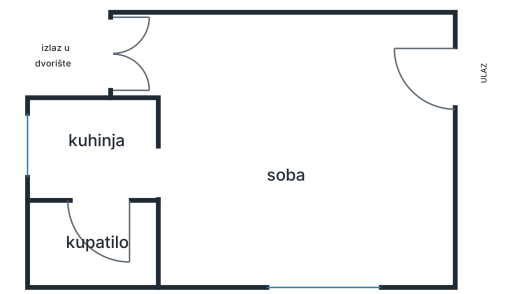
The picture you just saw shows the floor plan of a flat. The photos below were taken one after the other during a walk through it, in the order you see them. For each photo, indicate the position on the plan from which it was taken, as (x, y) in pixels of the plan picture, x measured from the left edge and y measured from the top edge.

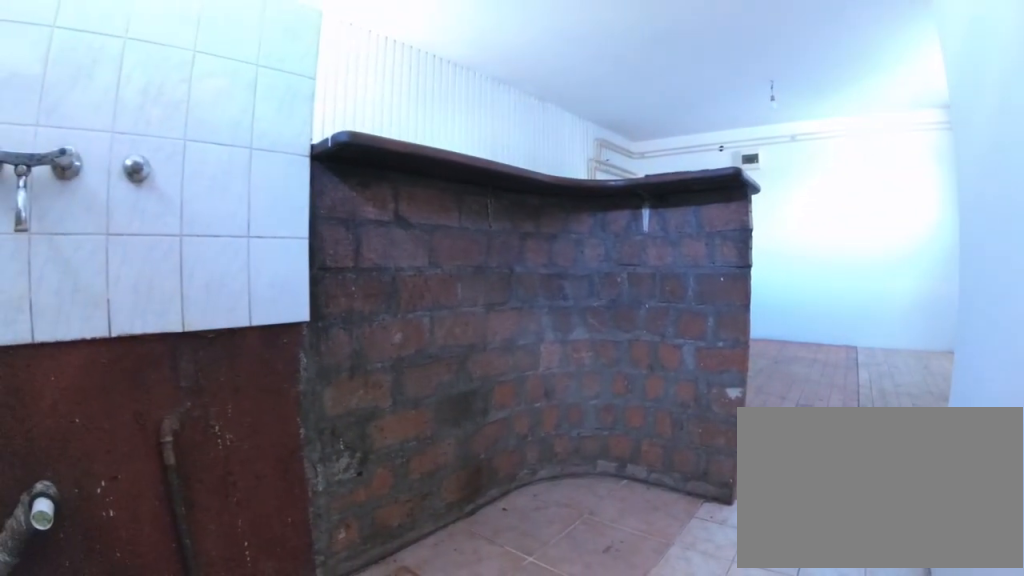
(81, 170)
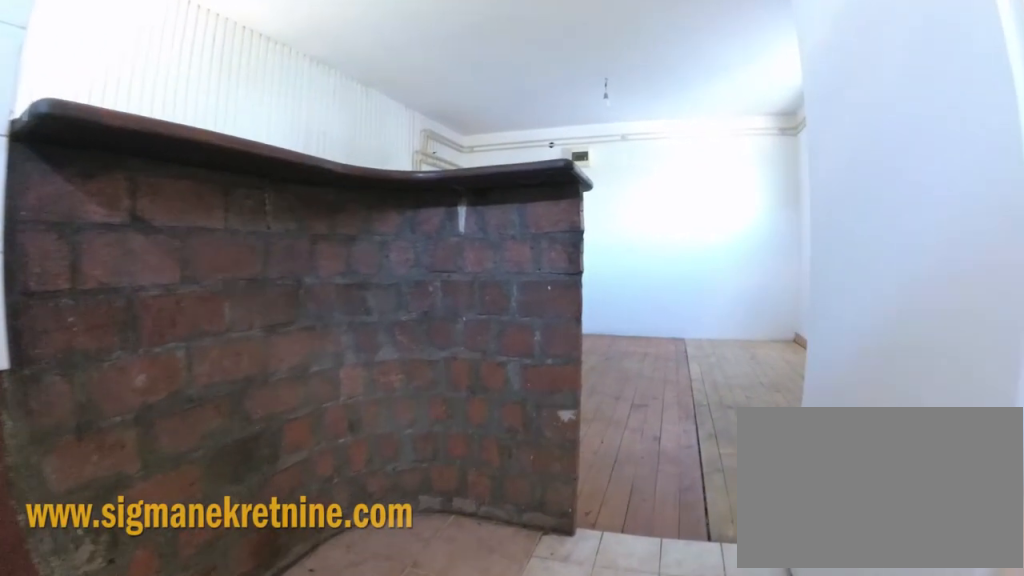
(94, 164)
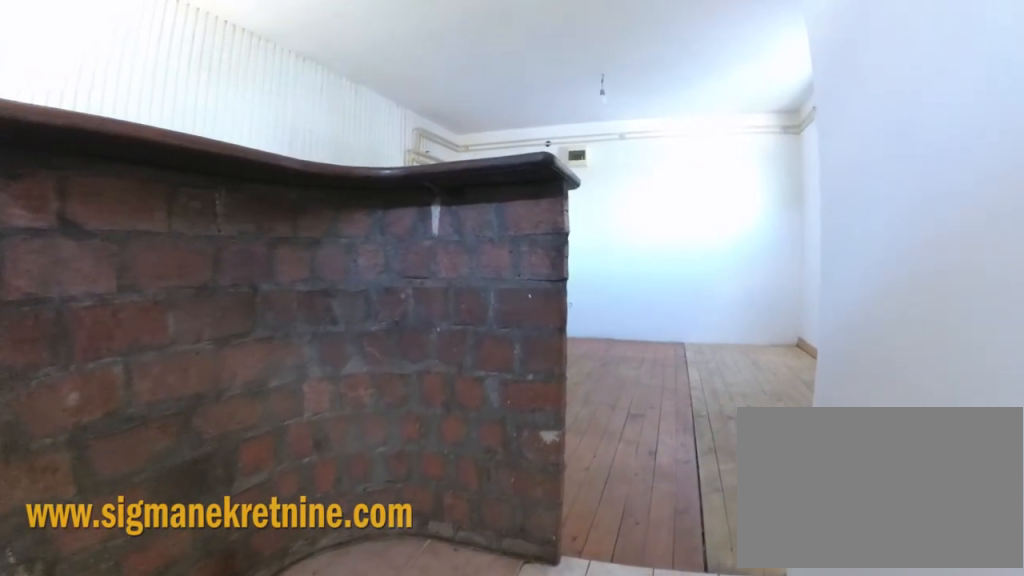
(102, 163)
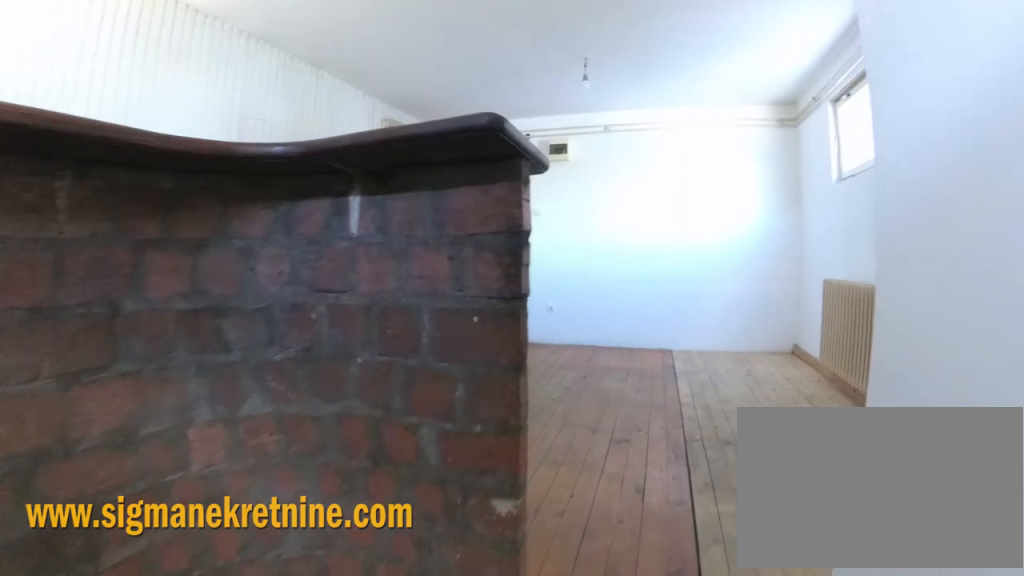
(118, 163)
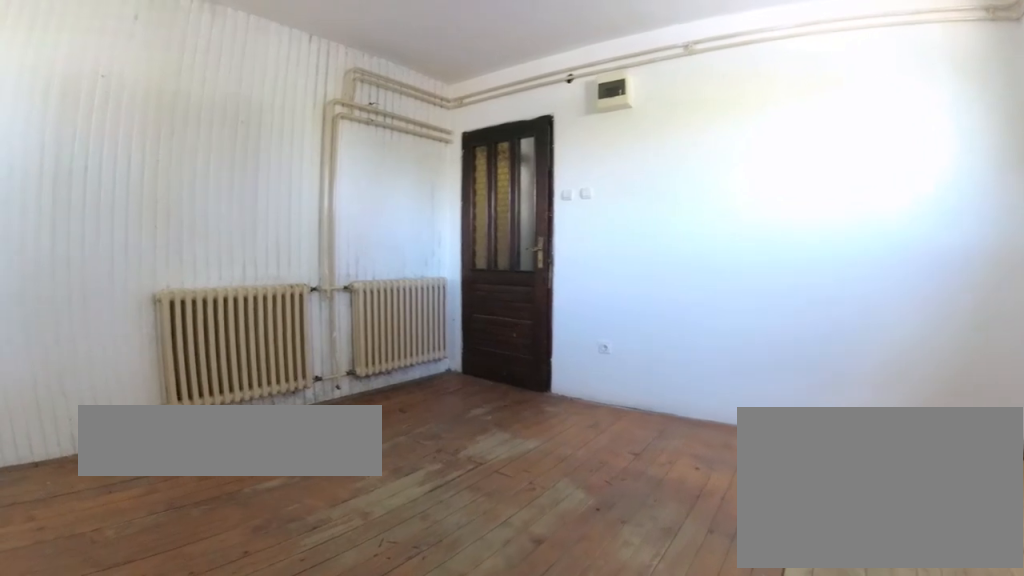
(261, 162)
